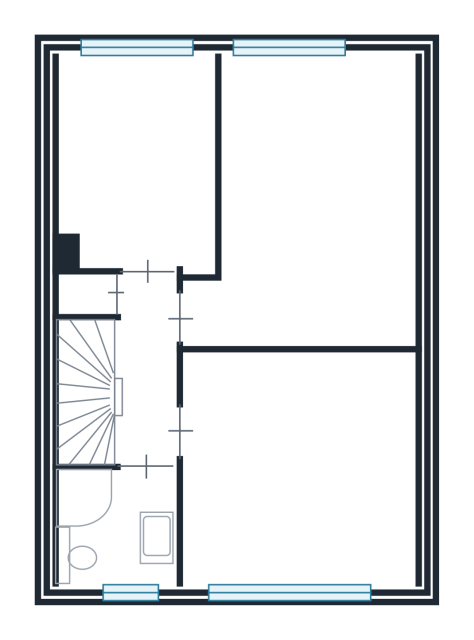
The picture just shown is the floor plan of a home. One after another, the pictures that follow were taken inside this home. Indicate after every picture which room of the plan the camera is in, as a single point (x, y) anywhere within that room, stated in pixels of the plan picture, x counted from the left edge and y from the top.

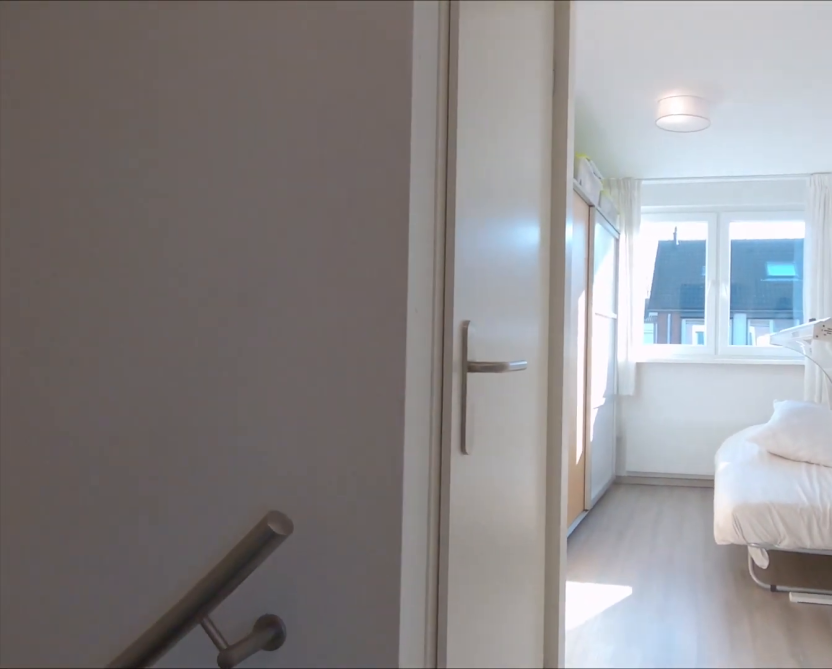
(145, 370)
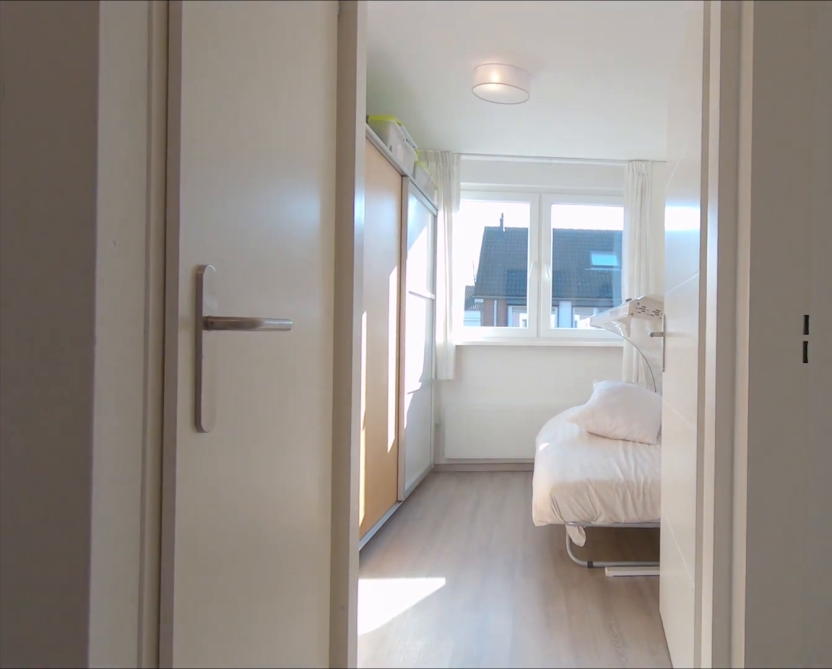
(145, 370)
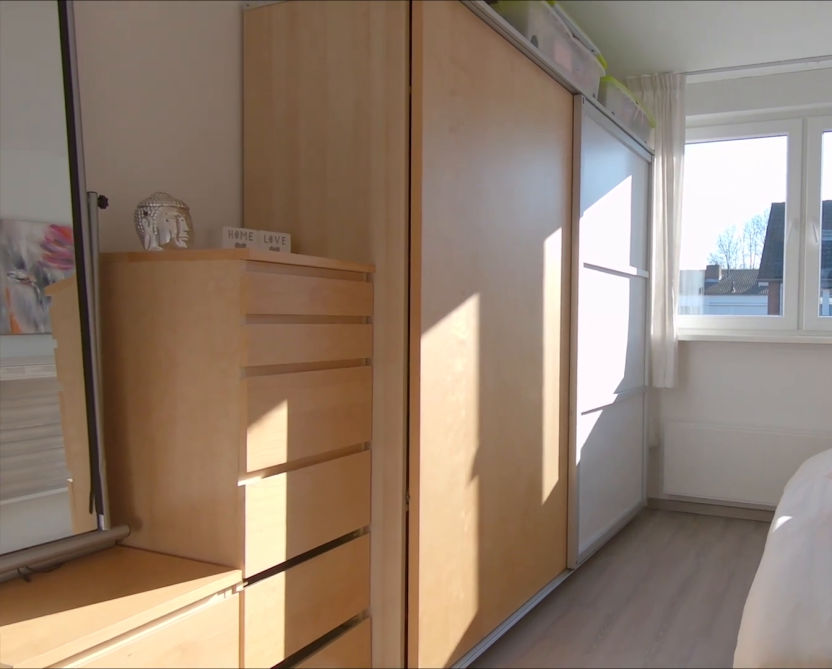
(135, 160)
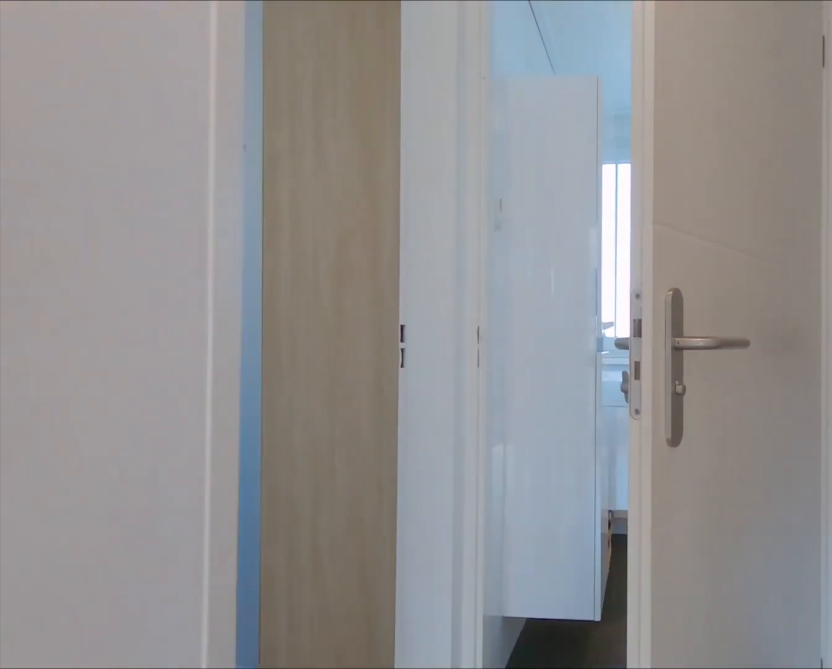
(145, 369)
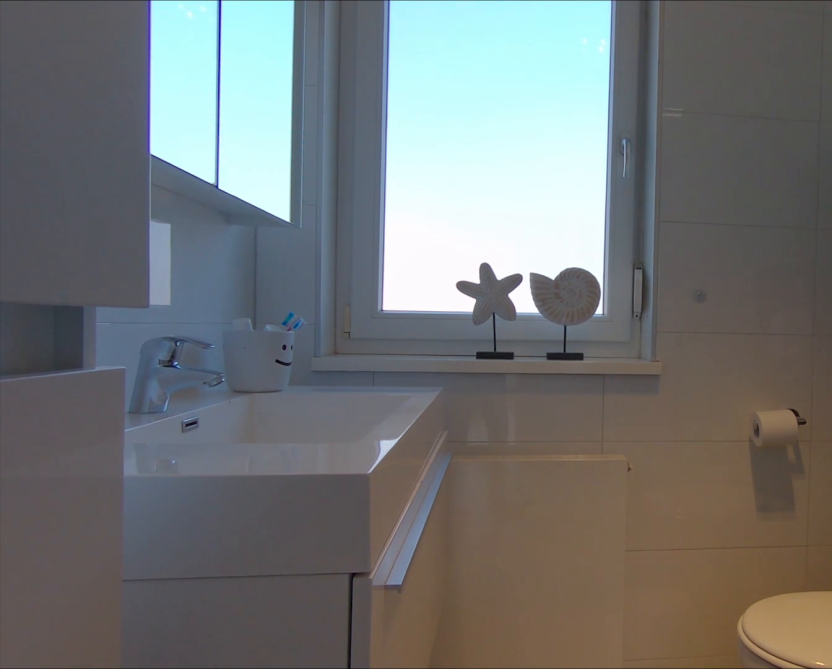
(124, 529)
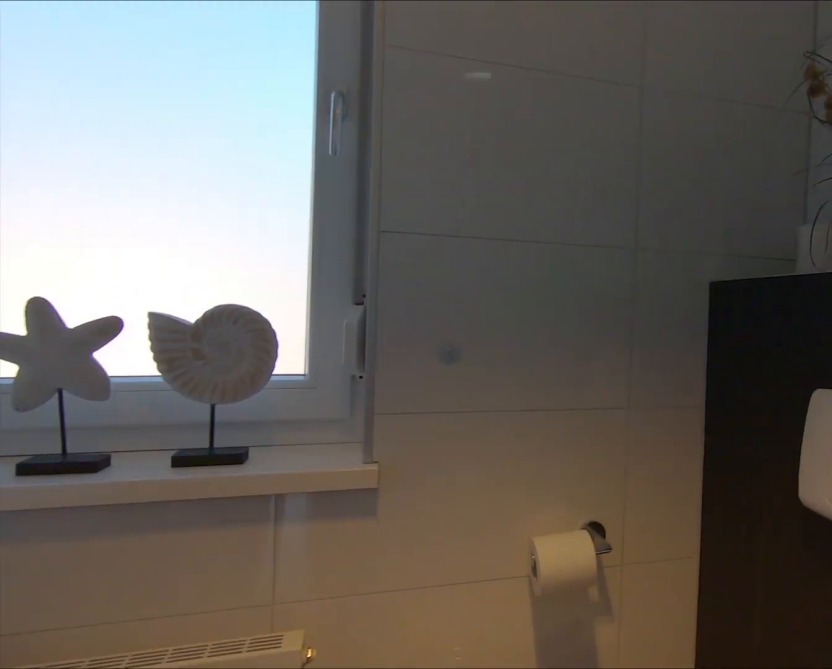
(124, 529)
